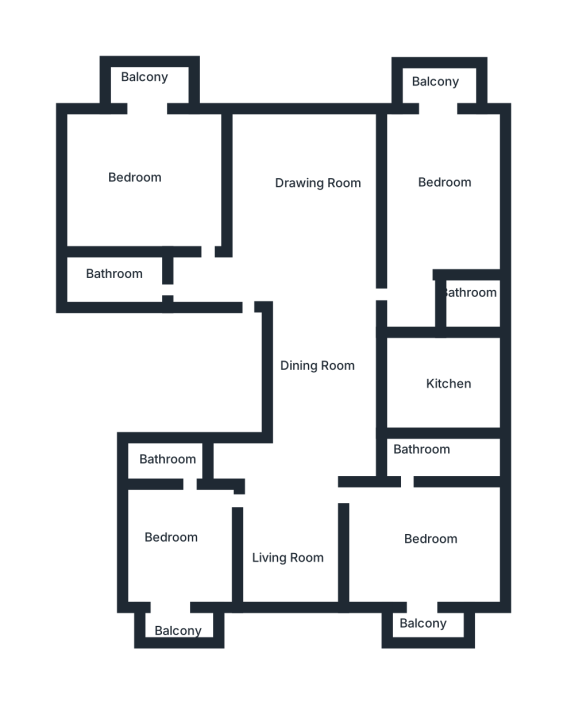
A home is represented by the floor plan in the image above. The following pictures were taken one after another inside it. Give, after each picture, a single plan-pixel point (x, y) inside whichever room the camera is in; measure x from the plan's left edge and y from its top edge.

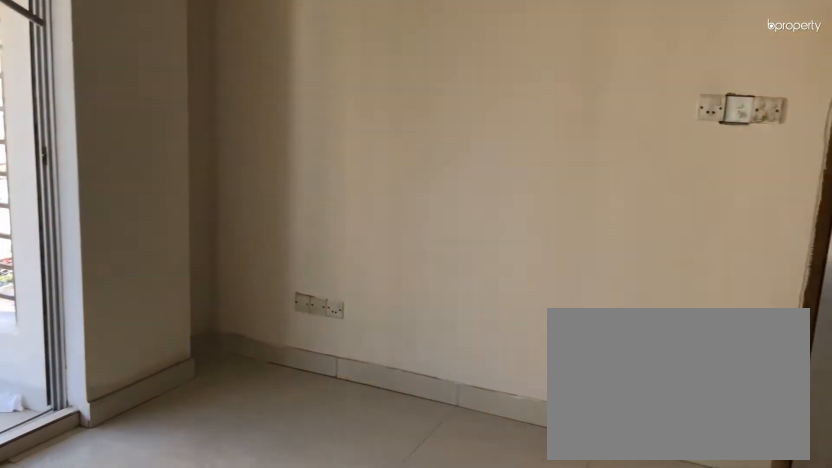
(422, 532)
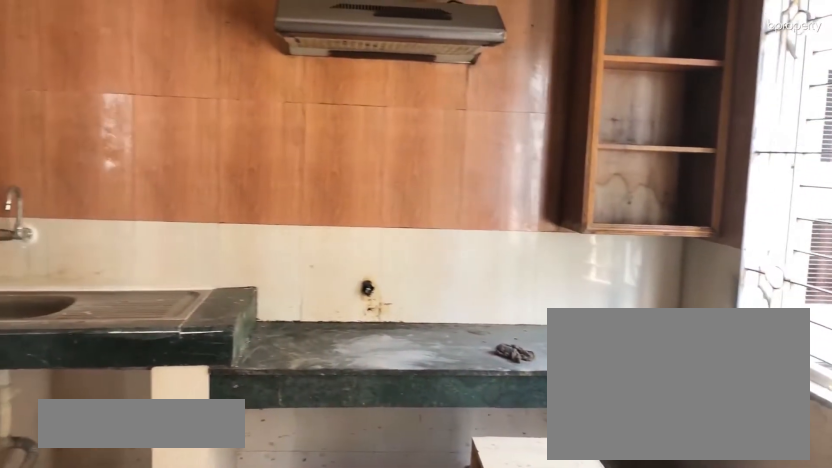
(441, 391)
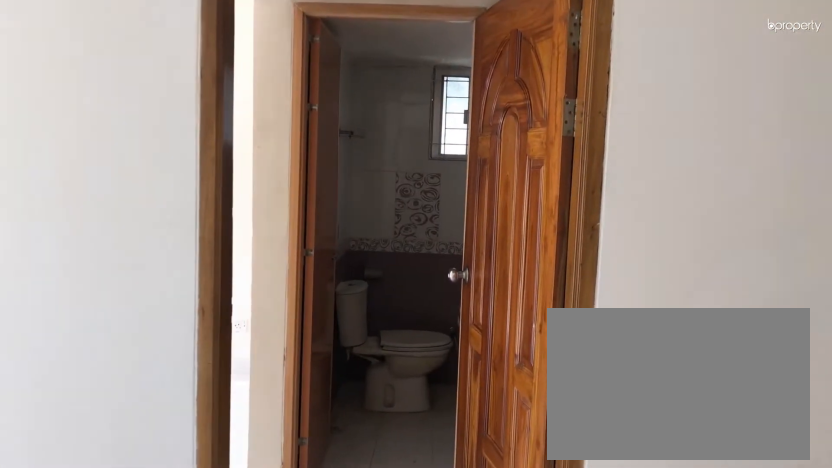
(328, 313)
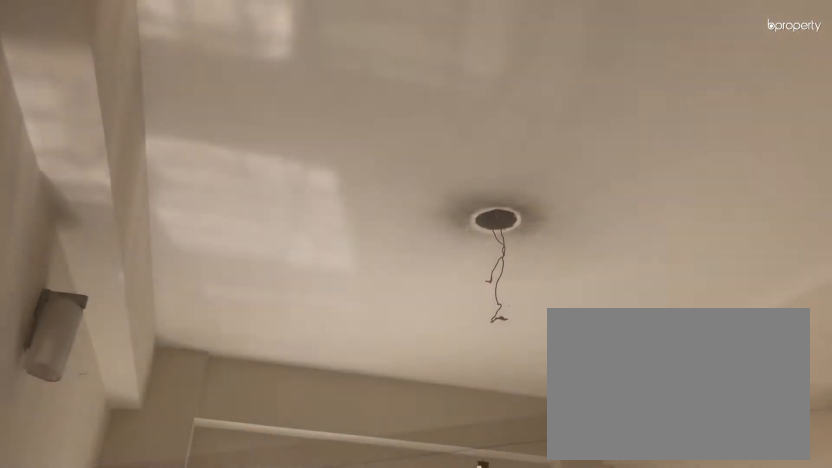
(432, 198)
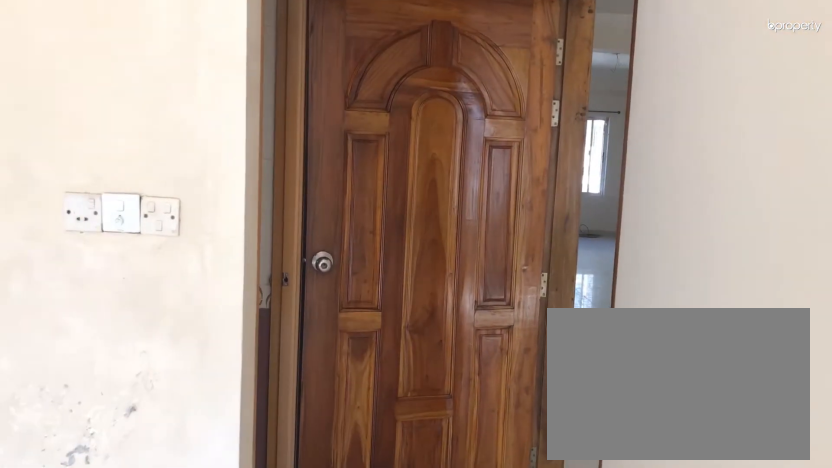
(432, 198)
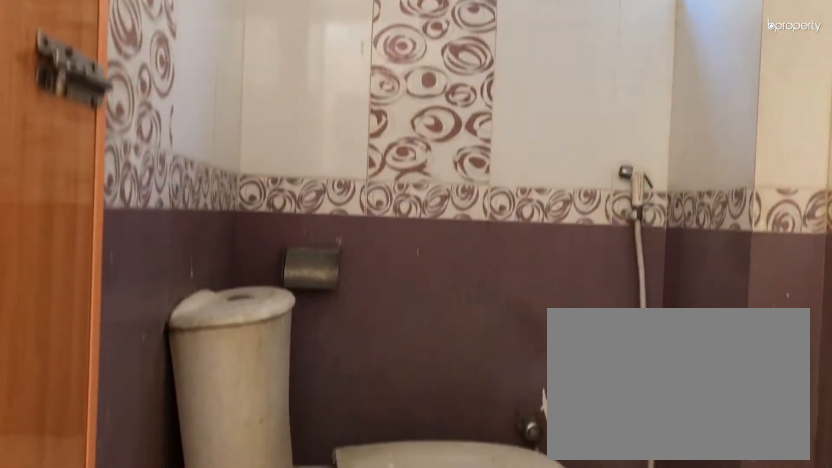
(466, 302)
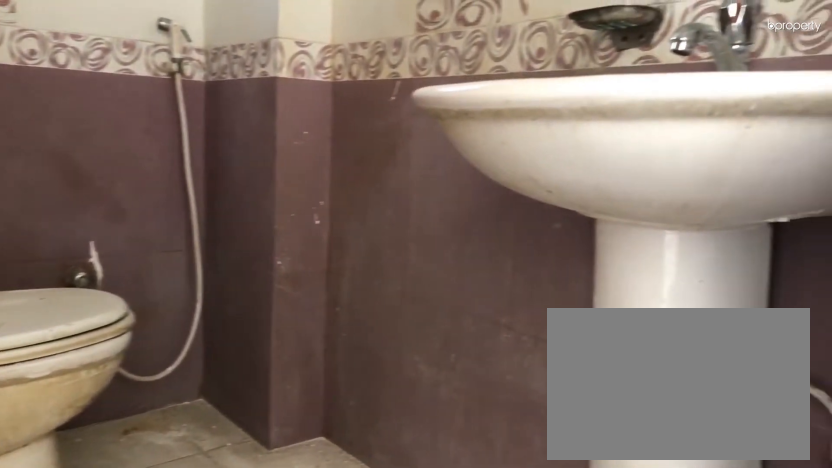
(466, 302)
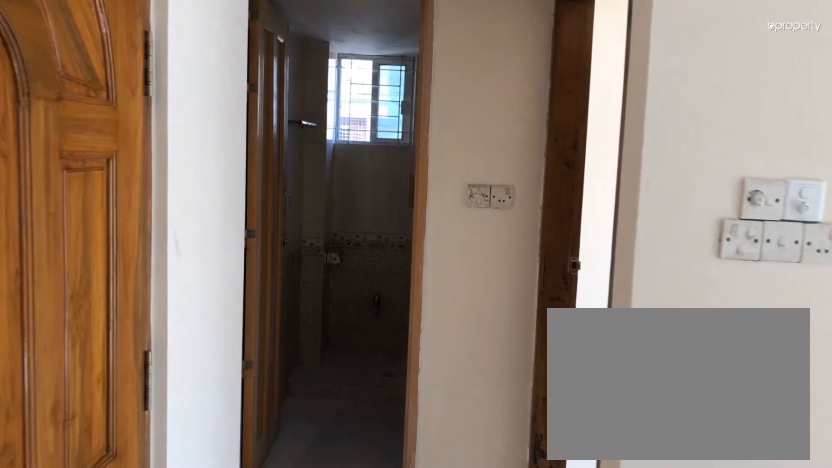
(235, 284)
